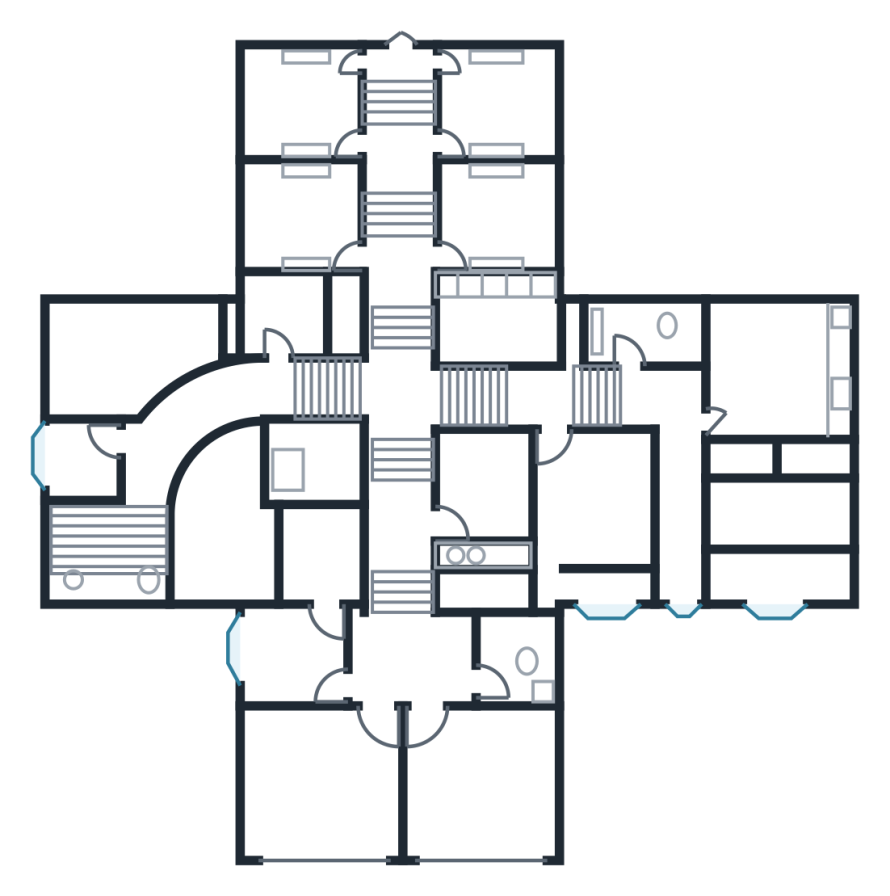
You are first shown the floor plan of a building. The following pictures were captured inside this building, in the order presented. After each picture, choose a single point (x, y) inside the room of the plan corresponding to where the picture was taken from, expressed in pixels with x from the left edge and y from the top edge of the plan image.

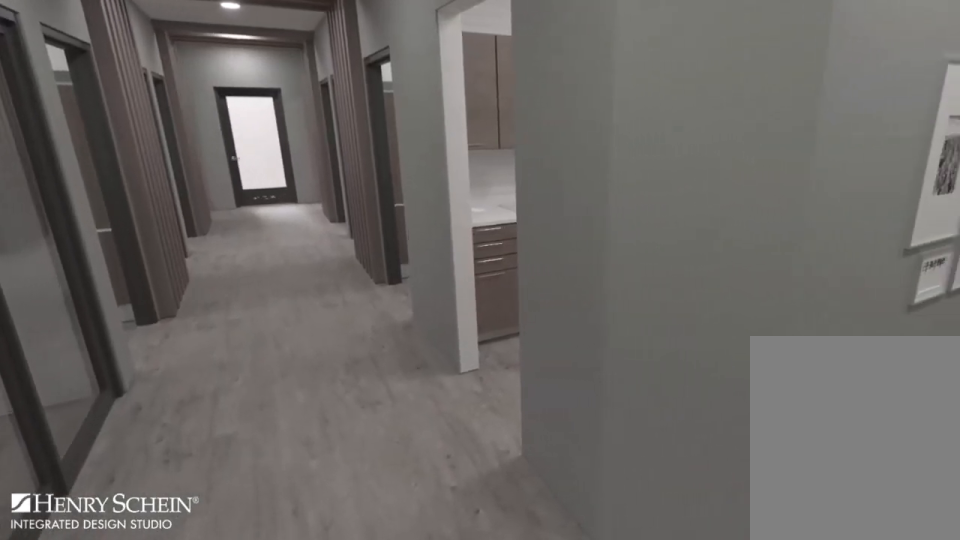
(474, 400)
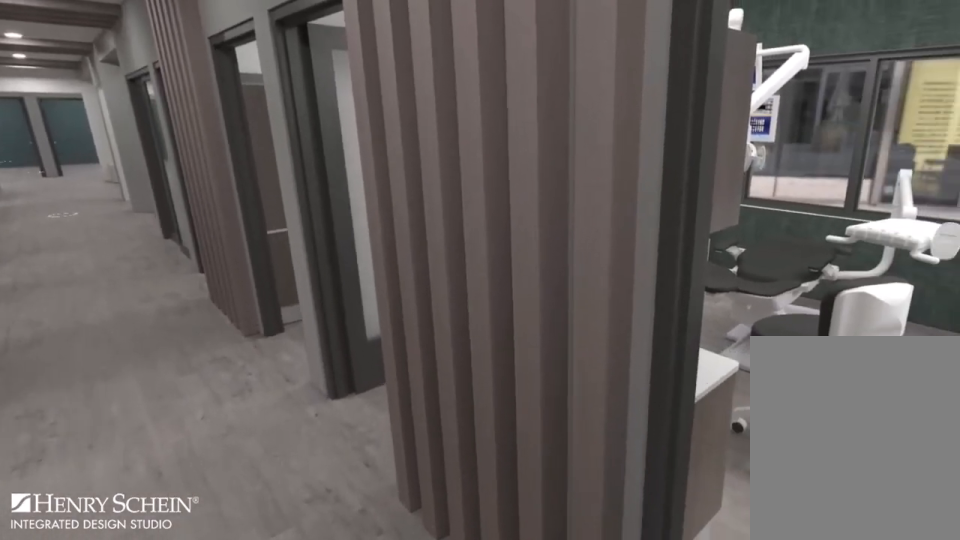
(400, 113)
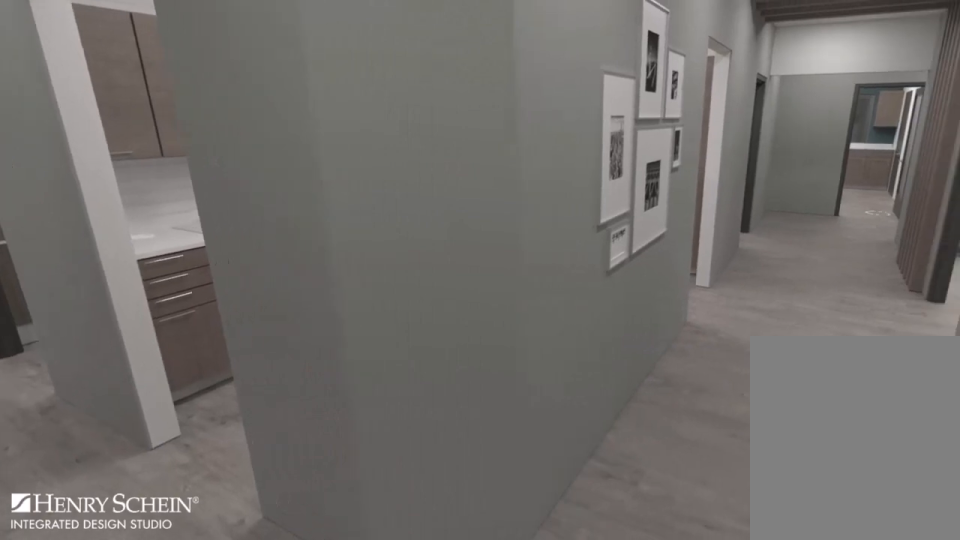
(401, 395)
